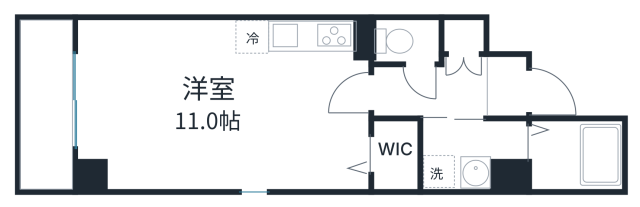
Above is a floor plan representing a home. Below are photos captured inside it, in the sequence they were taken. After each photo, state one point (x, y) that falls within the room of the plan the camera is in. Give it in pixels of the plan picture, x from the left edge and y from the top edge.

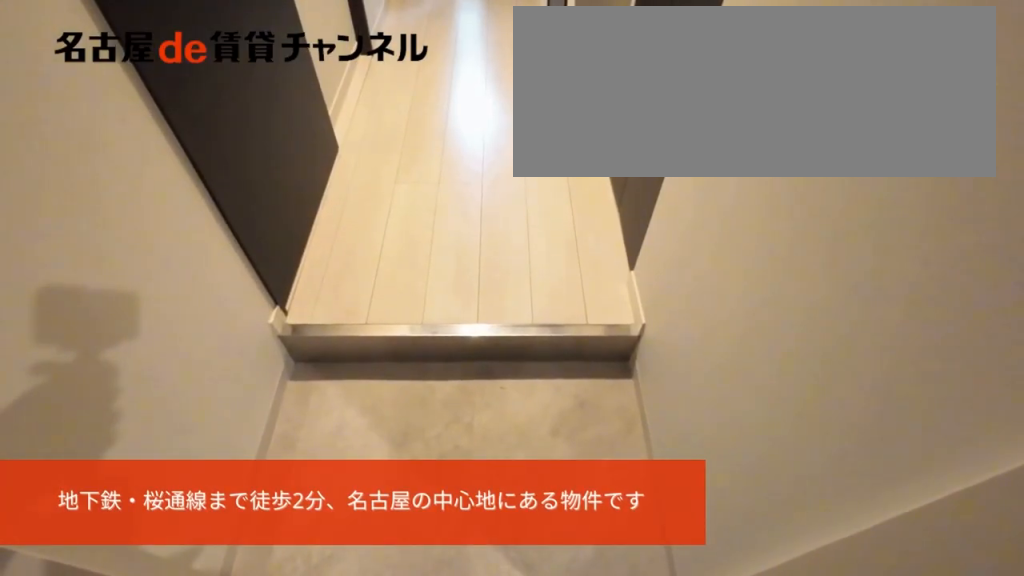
(507, 87)
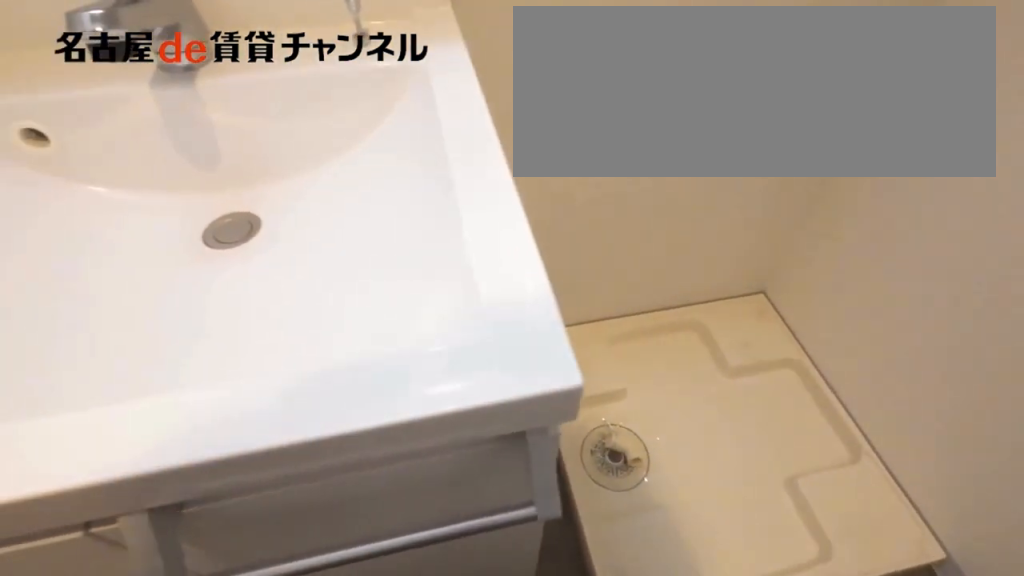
(473, 152)
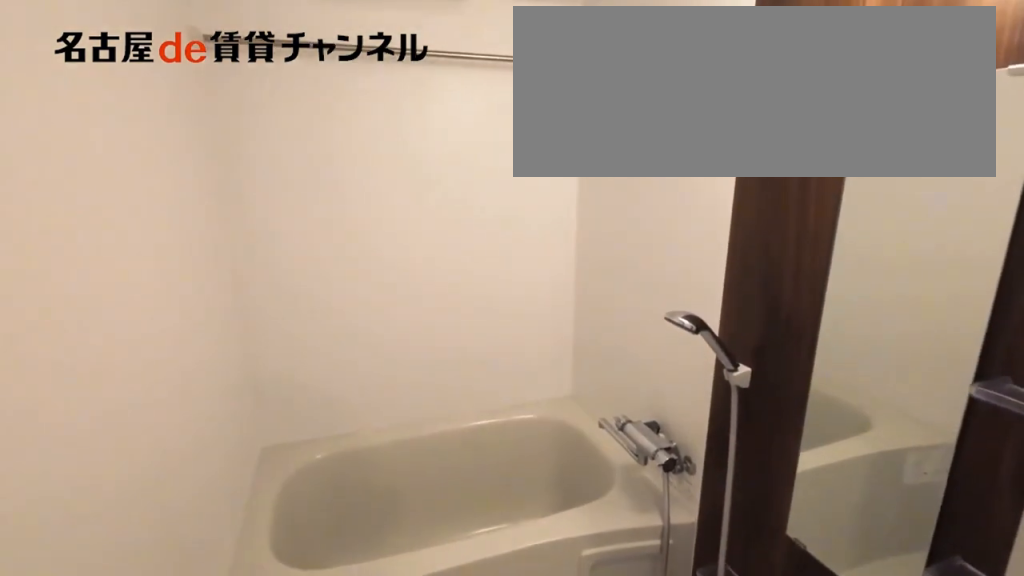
(574, 154)
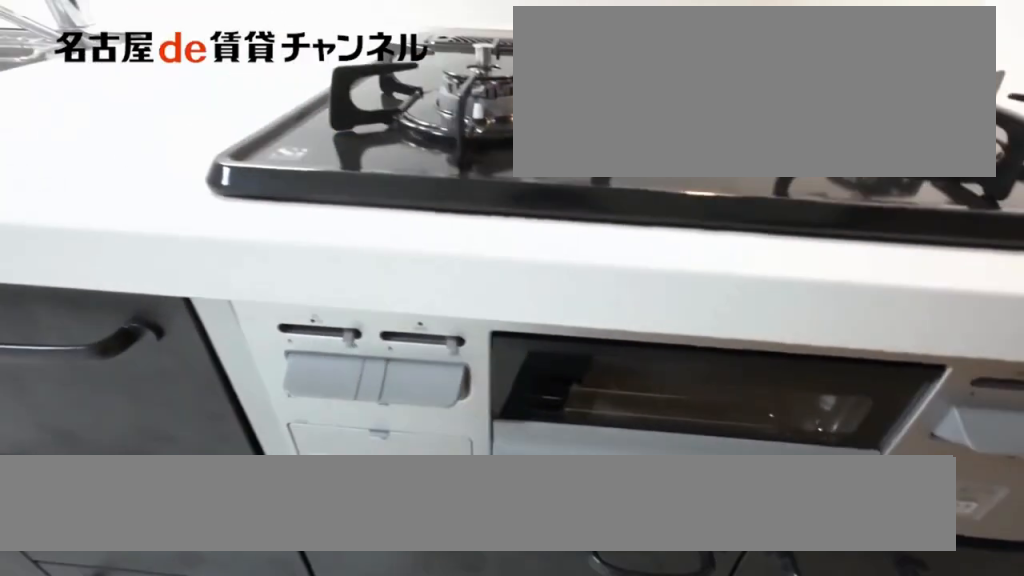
(304, 44)
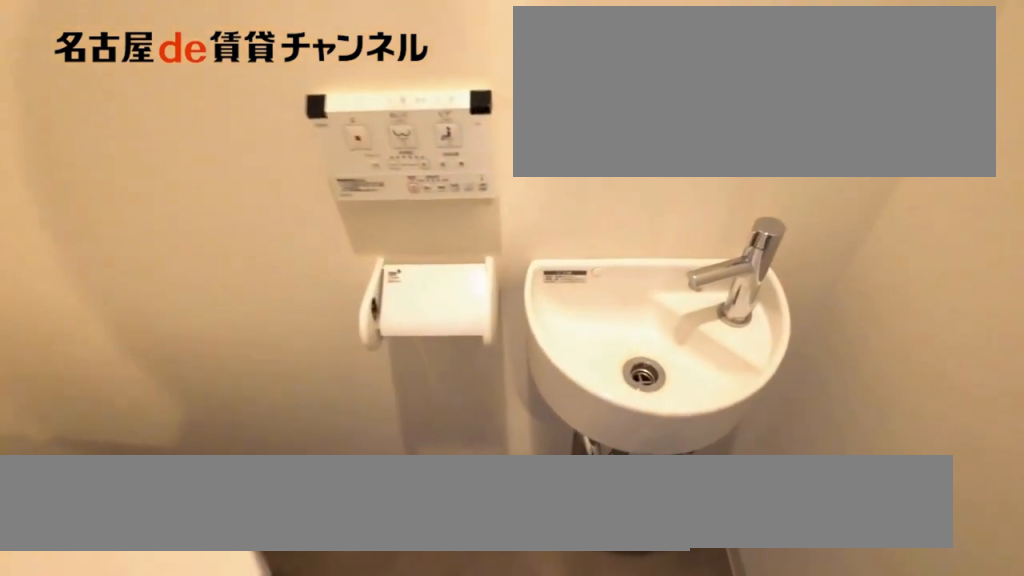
(409, 43)
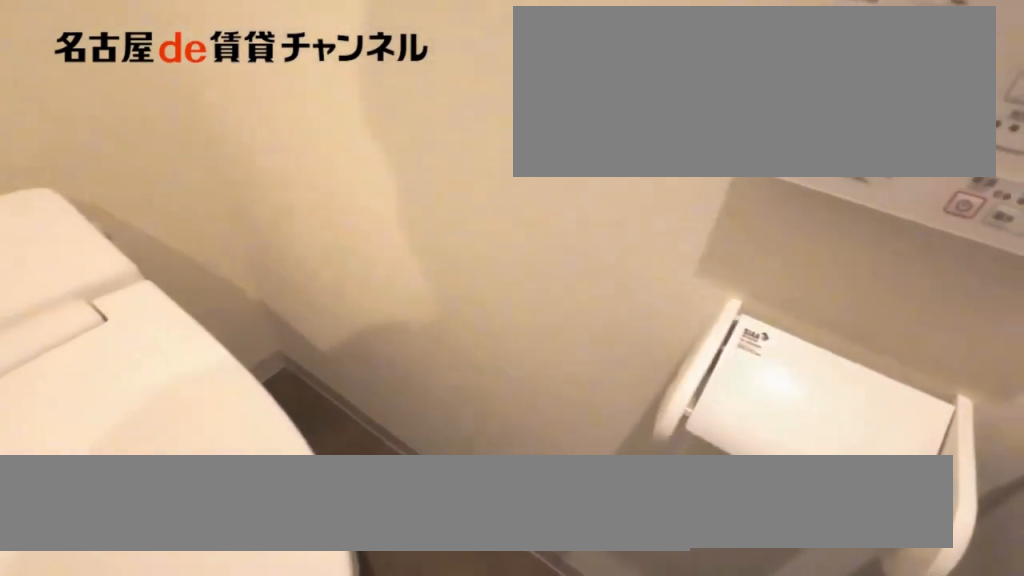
(409, 43)
